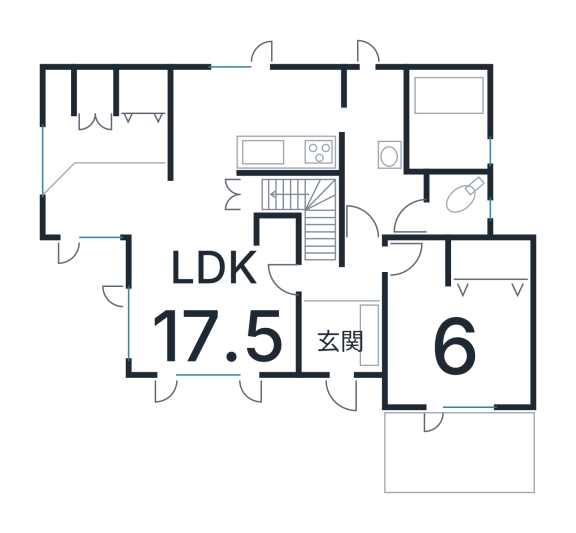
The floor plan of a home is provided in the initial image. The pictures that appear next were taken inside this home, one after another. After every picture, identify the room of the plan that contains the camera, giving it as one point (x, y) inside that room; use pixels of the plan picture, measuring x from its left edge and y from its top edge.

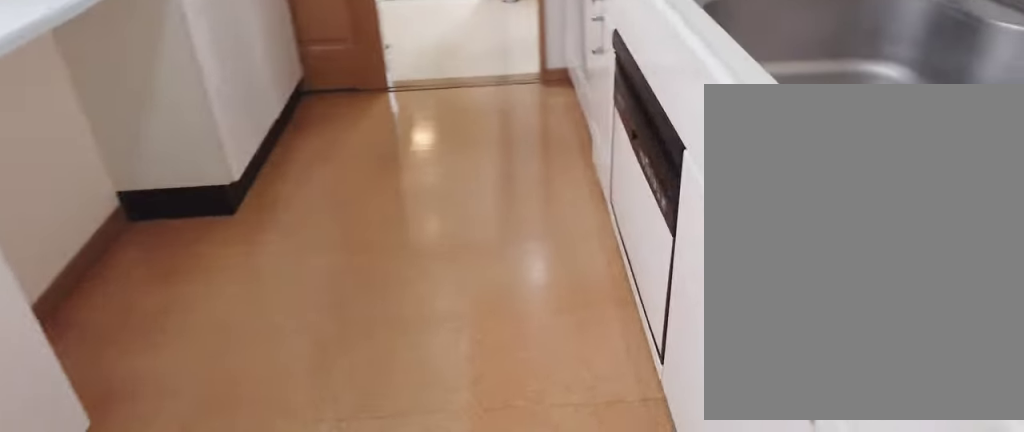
(265, 120)
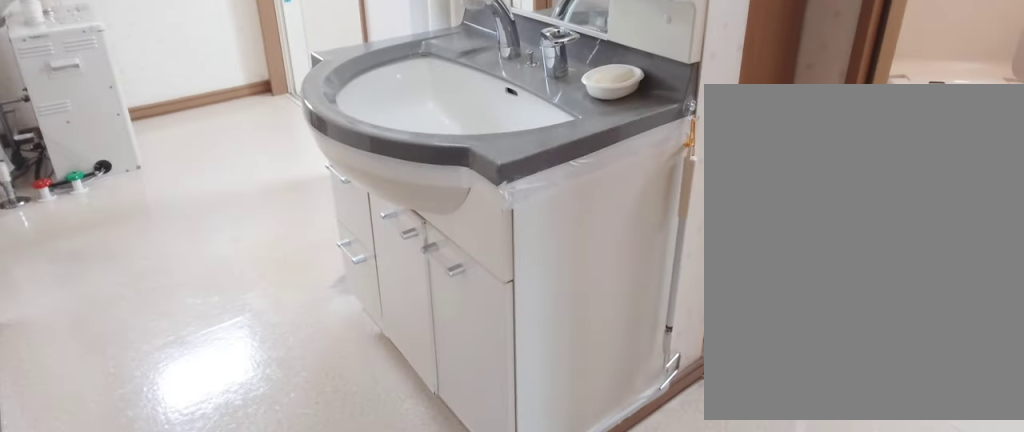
(369, 168)
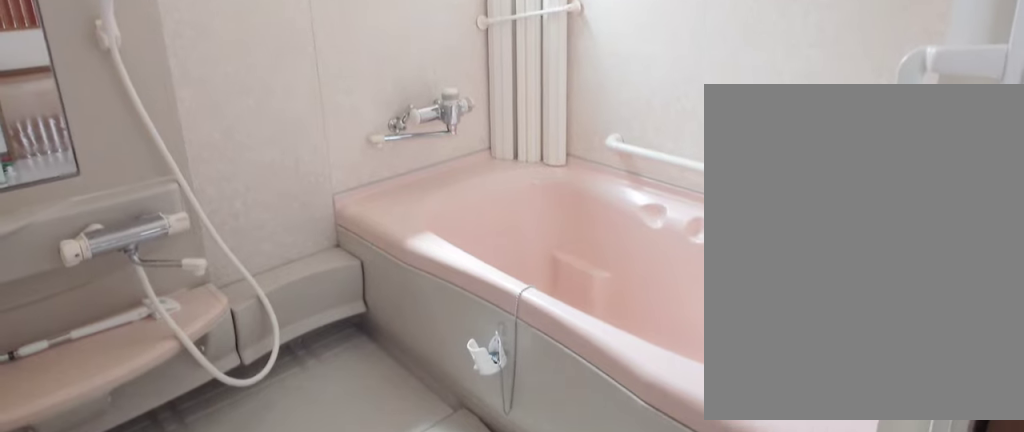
(445, 155)
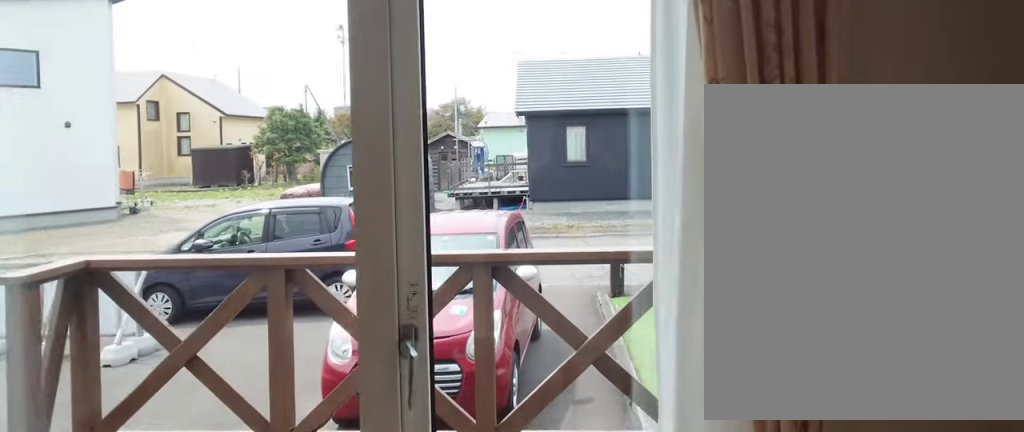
(463, 363)
